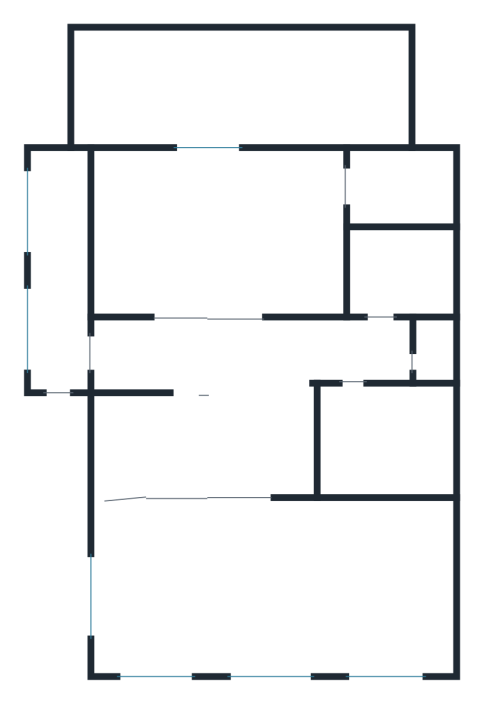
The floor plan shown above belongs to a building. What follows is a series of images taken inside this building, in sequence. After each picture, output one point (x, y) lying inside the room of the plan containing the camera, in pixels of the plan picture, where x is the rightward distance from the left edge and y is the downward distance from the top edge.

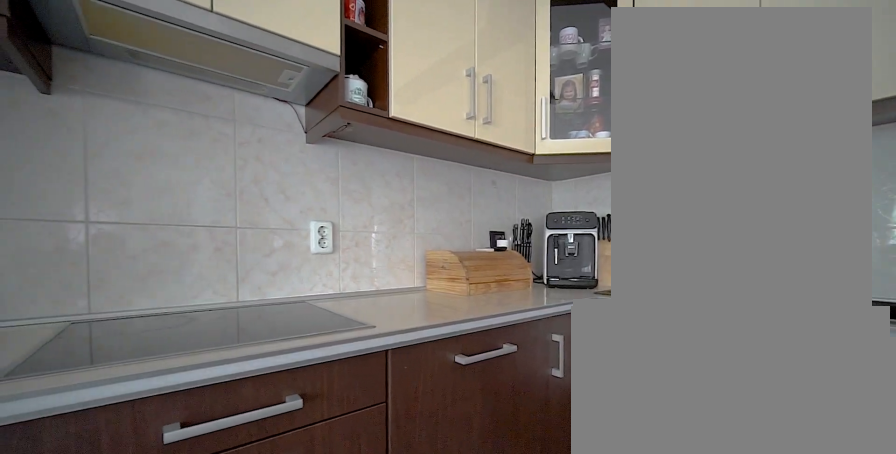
(222, 245)
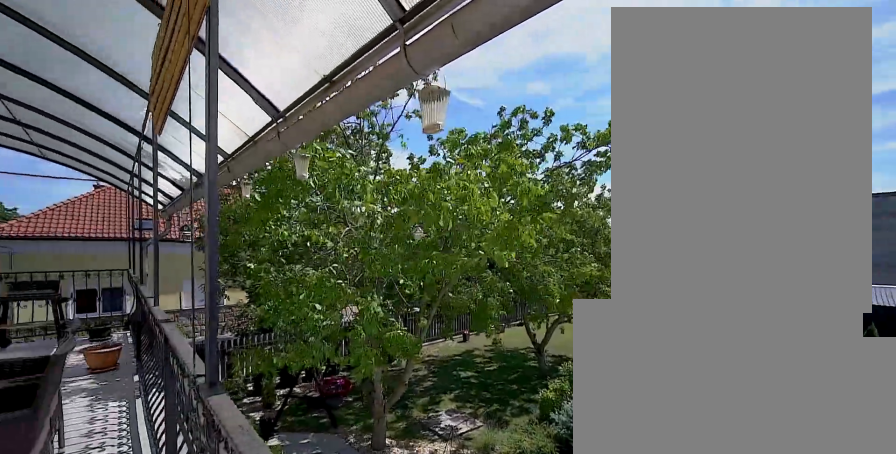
(256, 82)
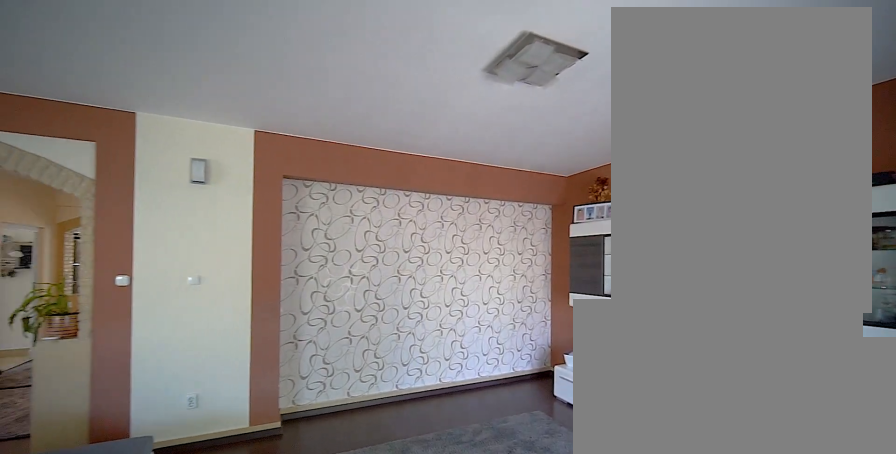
(280, 587)
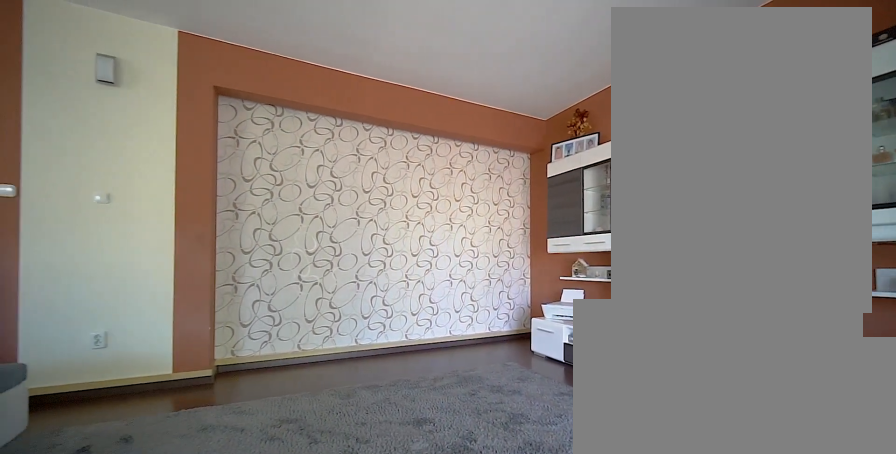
(280, 587)
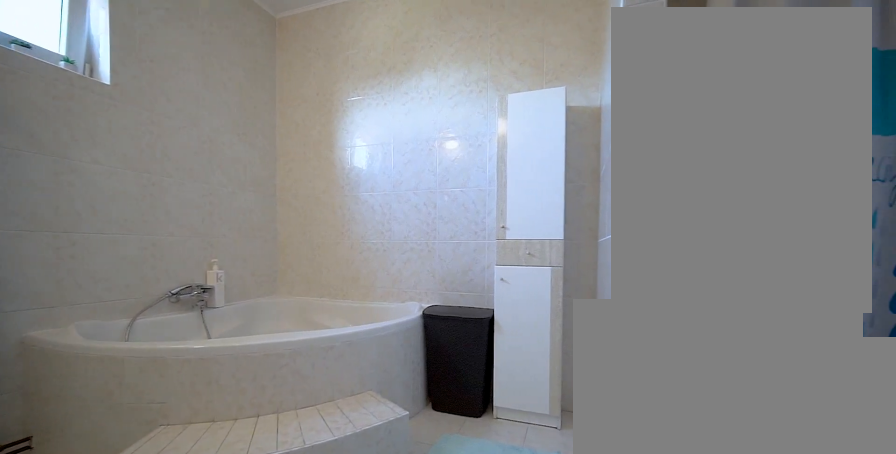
(391, 436)
